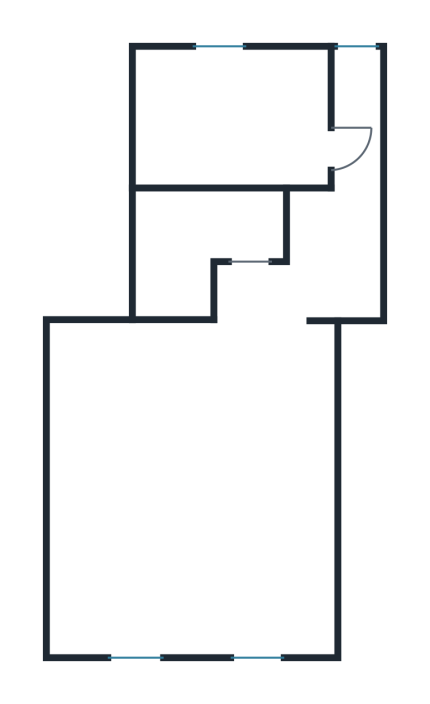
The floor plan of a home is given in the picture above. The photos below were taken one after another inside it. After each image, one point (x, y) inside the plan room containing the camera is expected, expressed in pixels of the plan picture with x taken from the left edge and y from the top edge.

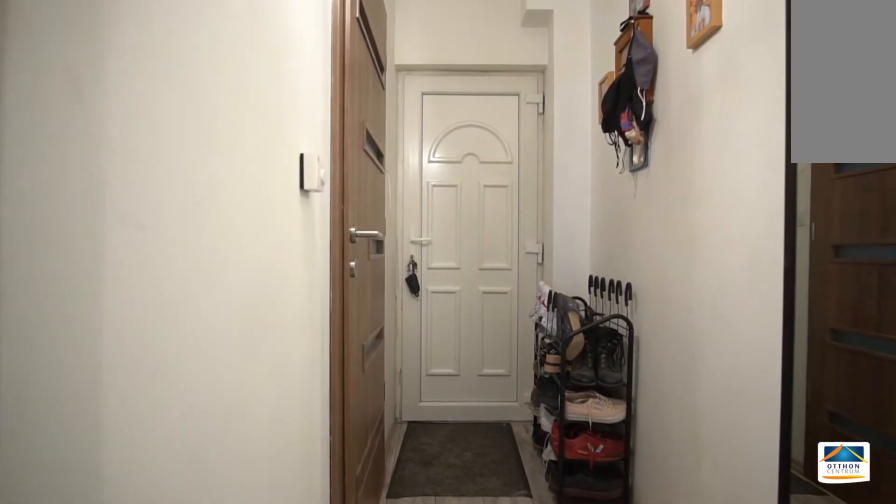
(355, 204)
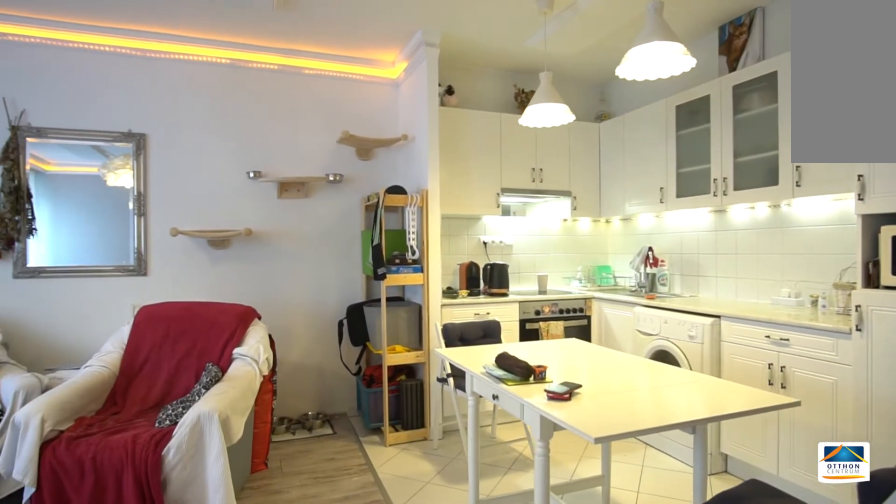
(200, 493)
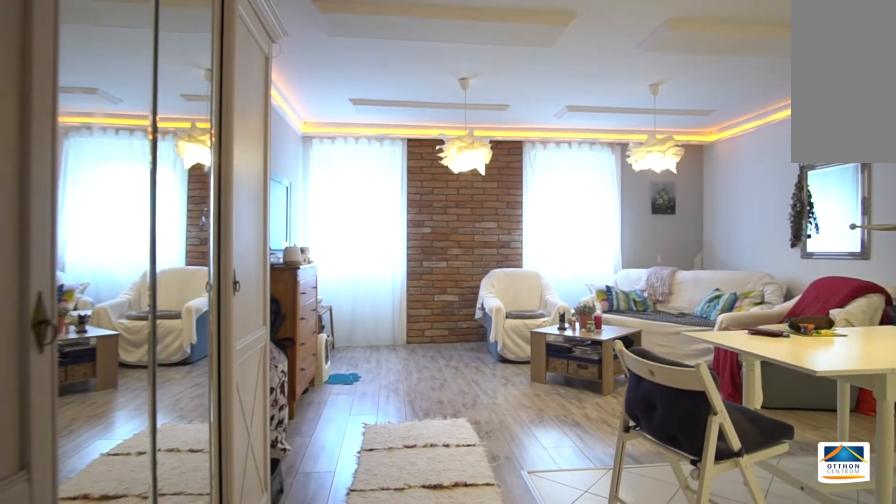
(200, 492)
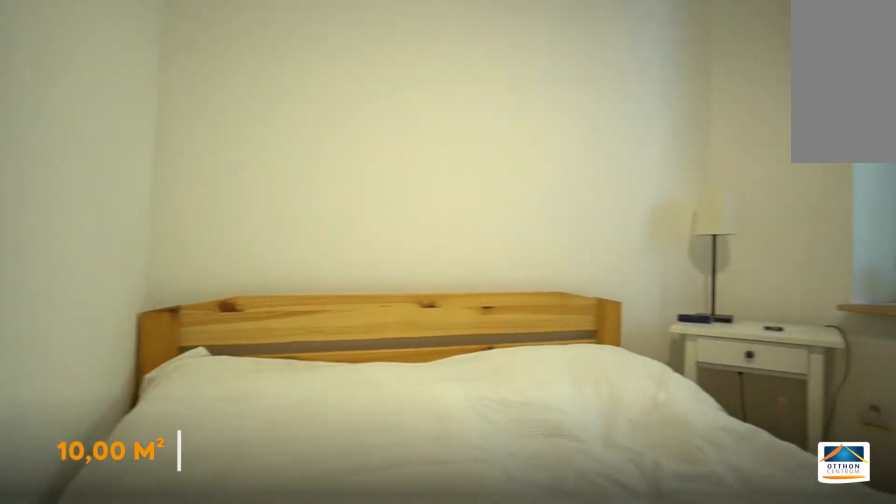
(220, 109)
